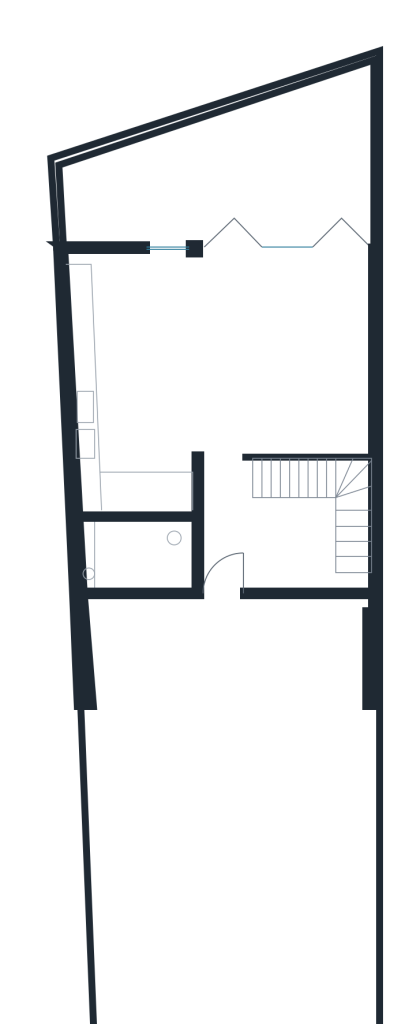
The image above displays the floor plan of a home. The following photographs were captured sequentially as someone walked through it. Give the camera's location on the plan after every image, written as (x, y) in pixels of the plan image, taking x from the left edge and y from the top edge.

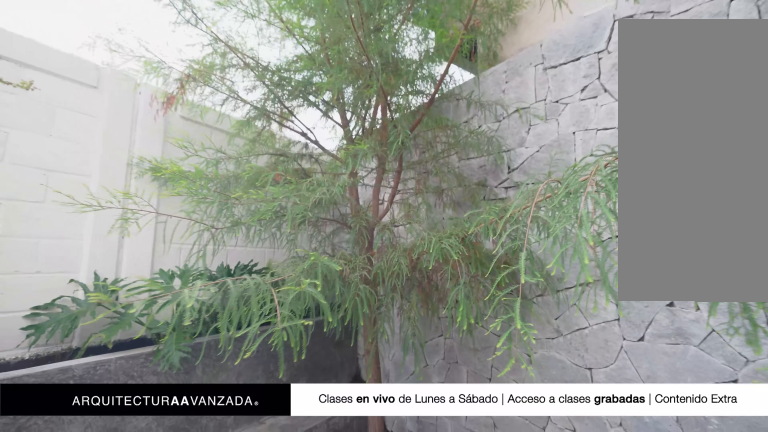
(311, 166)
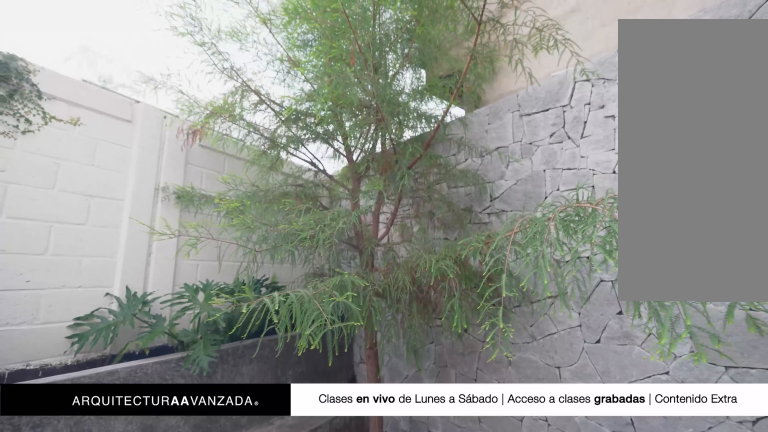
(293, 180)
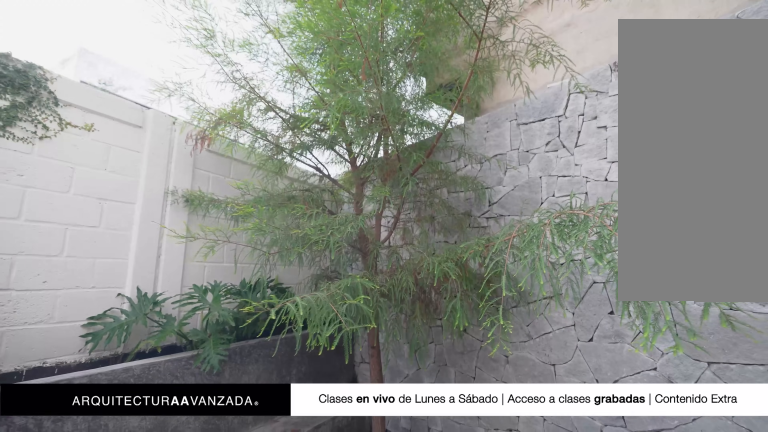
(290, 180)
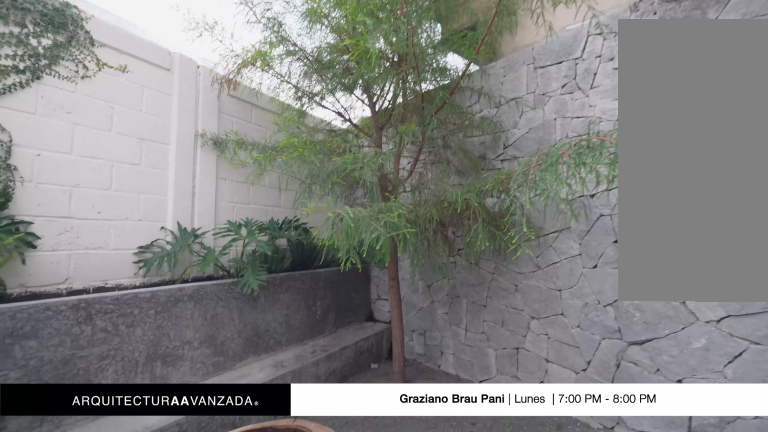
(292, 196)
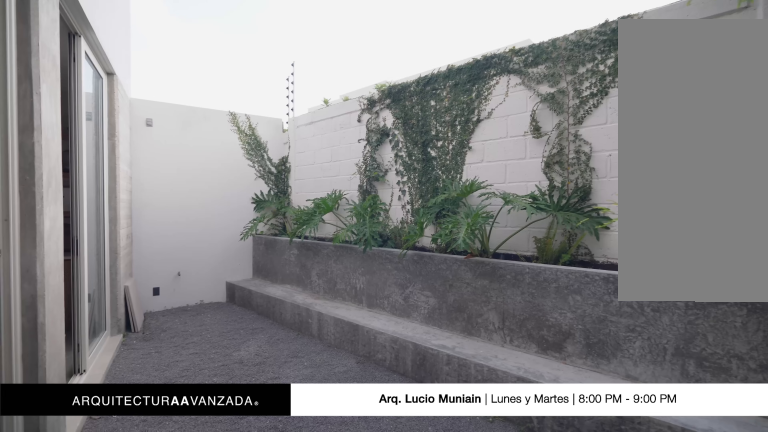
(321, 207)
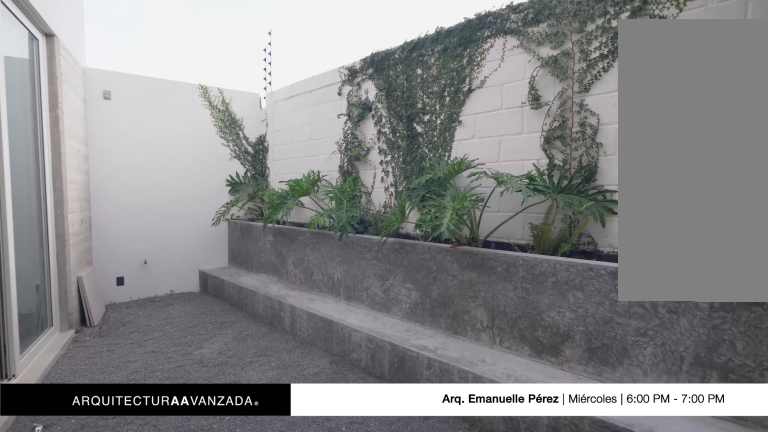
(320, 206)
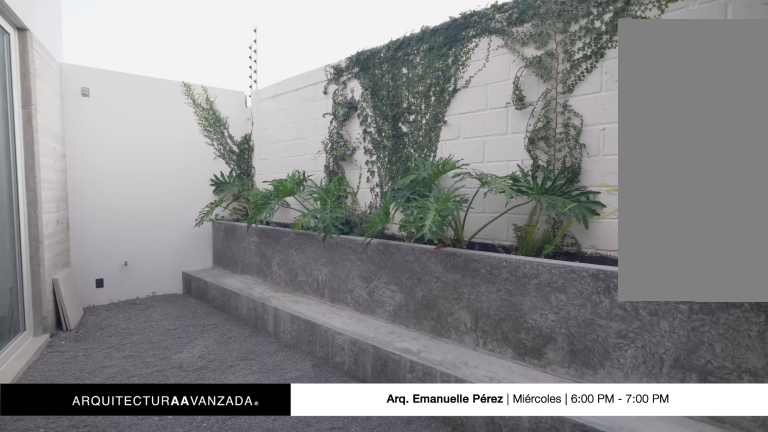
(322, 207)
